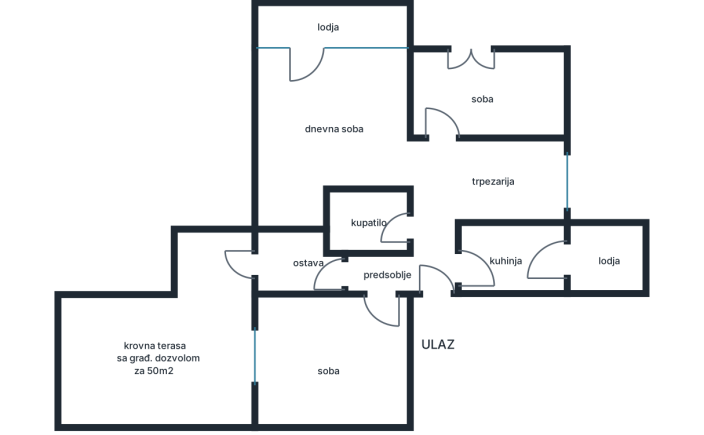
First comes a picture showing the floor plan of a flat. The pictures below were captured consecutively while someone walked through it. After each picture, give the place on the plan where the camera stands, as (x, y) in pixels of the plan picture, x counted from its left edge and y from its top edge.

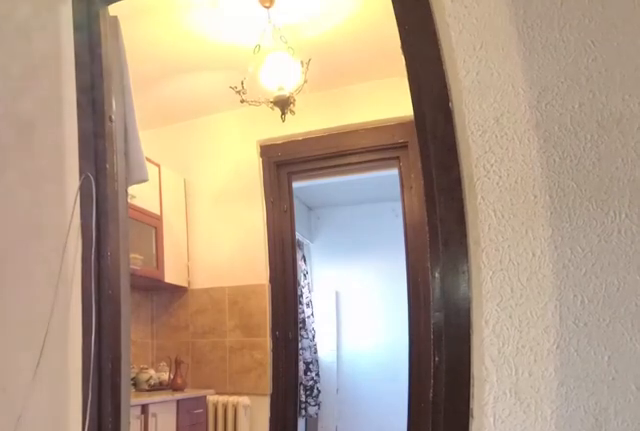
(402, 274)
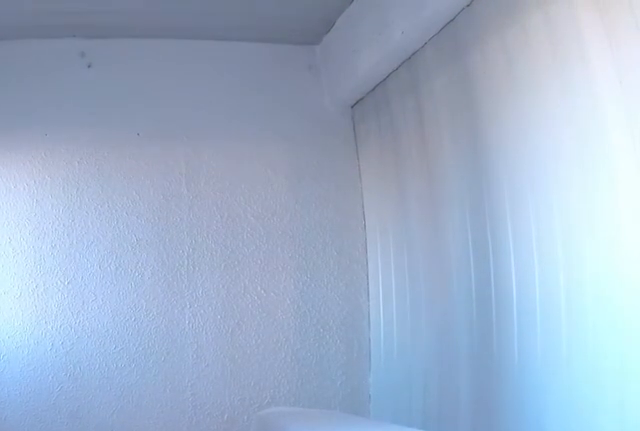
(546, 276)
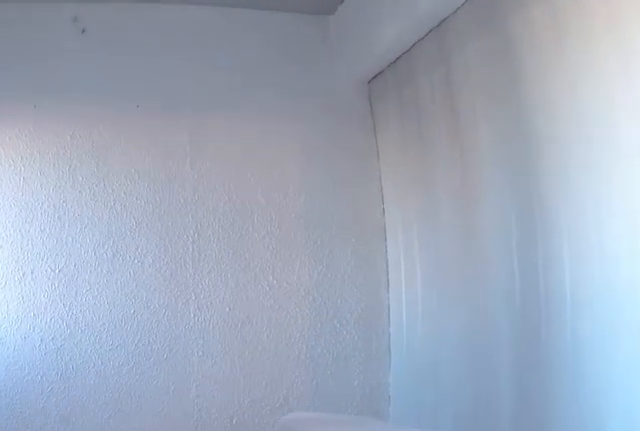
(574, 276)
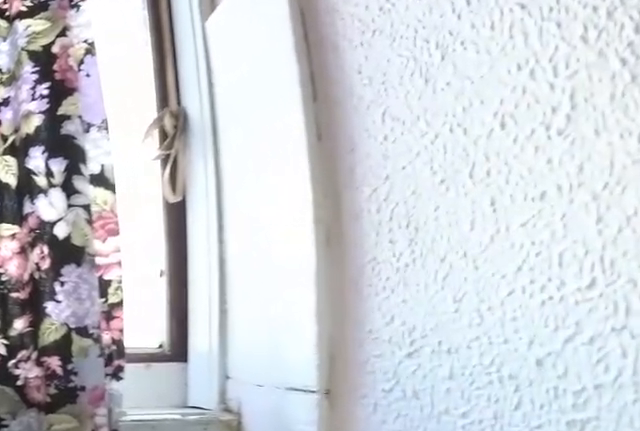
(623, 290)
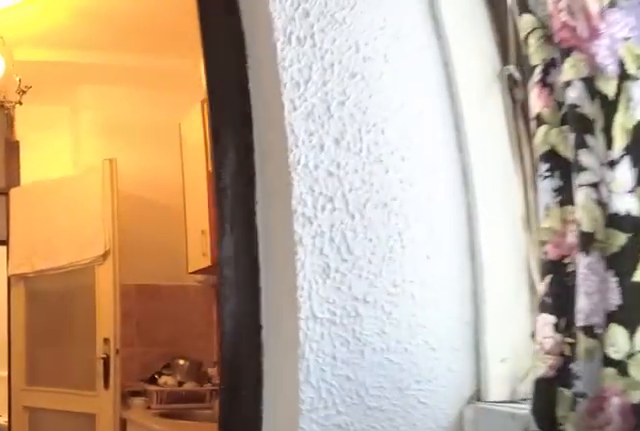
(602, 261)
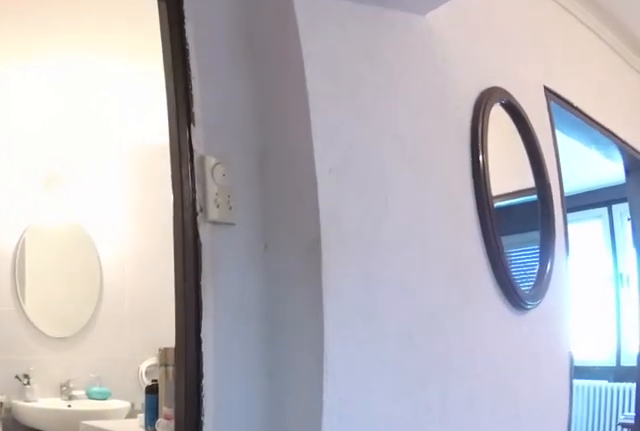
(470, 259)
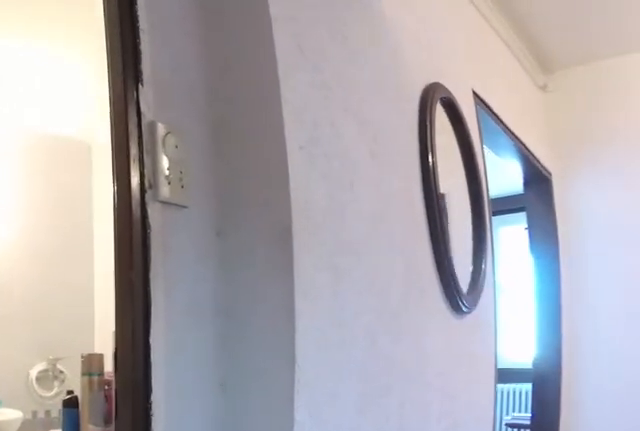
(462, 257)
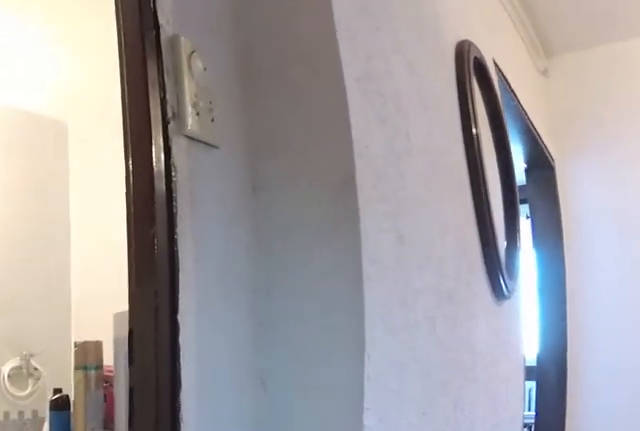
(453, 254)
